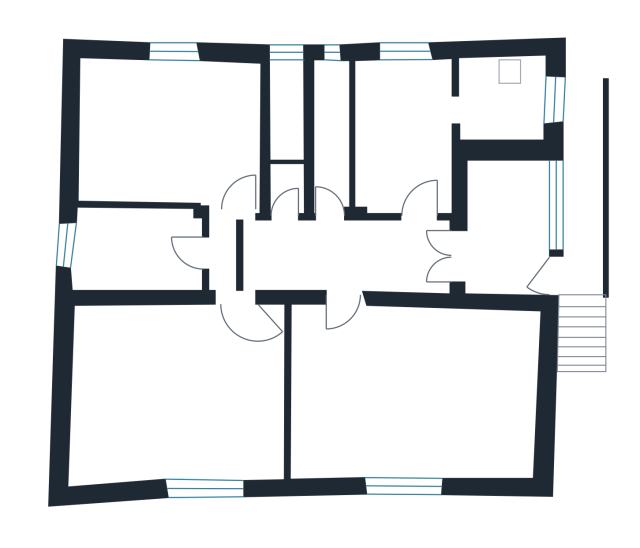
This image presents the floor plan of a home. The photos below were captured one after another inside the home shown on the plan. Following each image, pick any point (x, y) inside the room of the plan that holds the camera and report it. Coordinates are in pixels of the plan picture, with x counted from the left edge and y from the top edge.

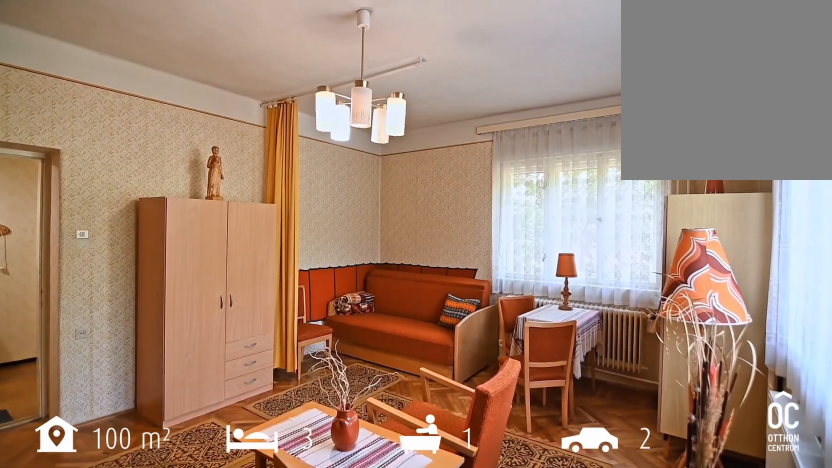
(419, 392)
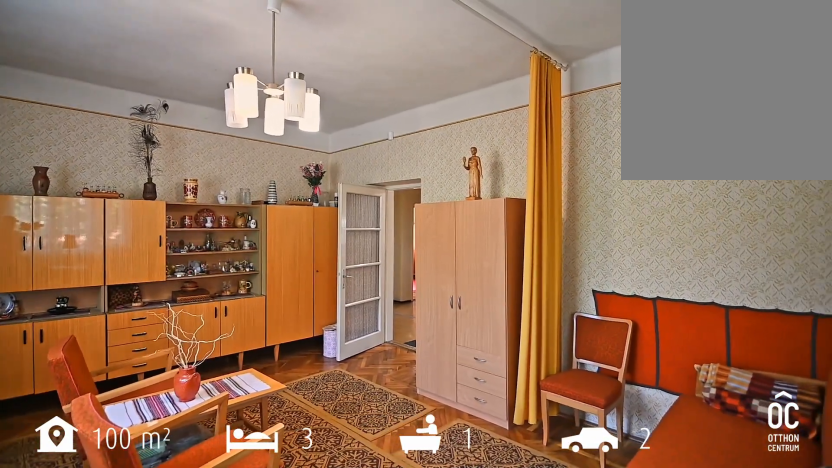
(420, 392)
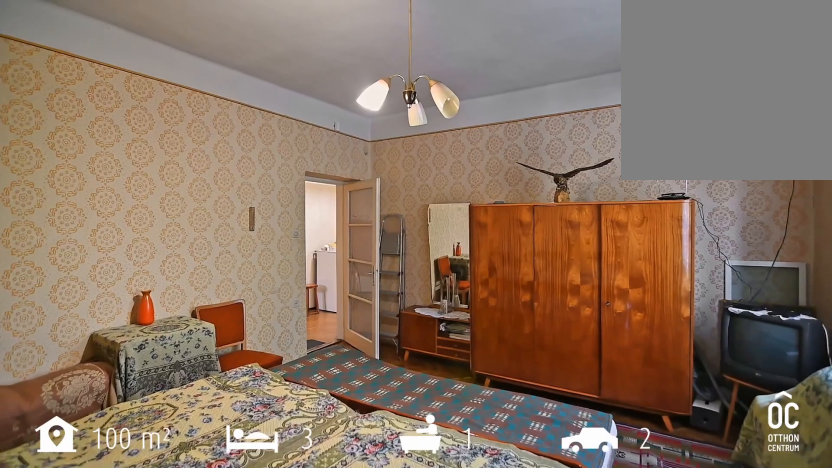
(172, 392)
